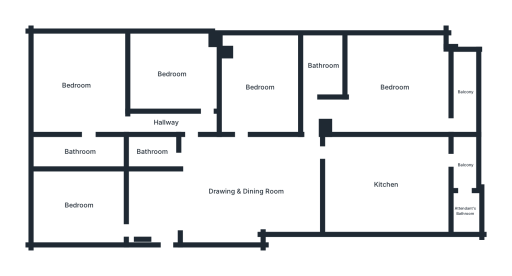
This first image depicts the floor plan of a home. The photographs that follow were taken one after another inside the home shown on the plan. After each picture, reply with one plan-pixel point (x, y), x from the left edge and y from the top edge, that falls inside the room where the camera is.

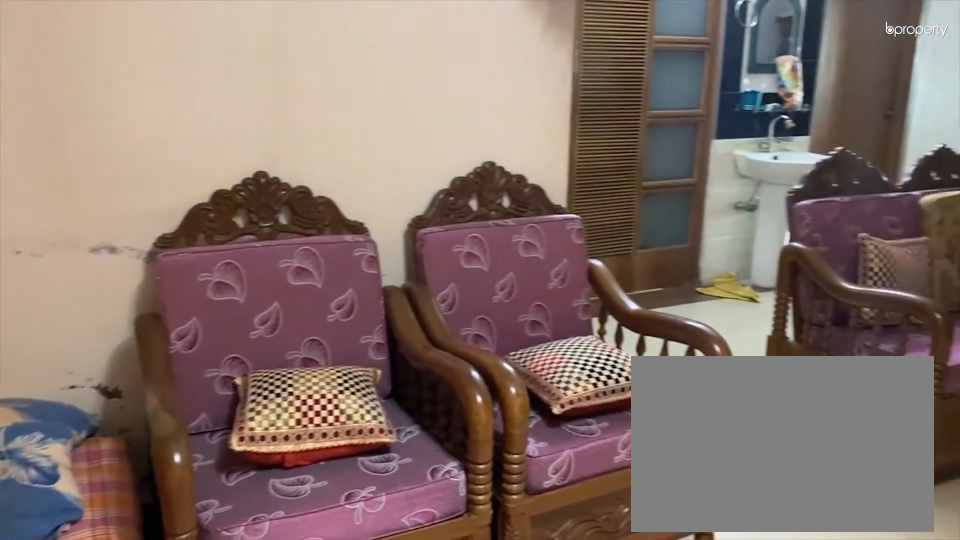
(243, 199)
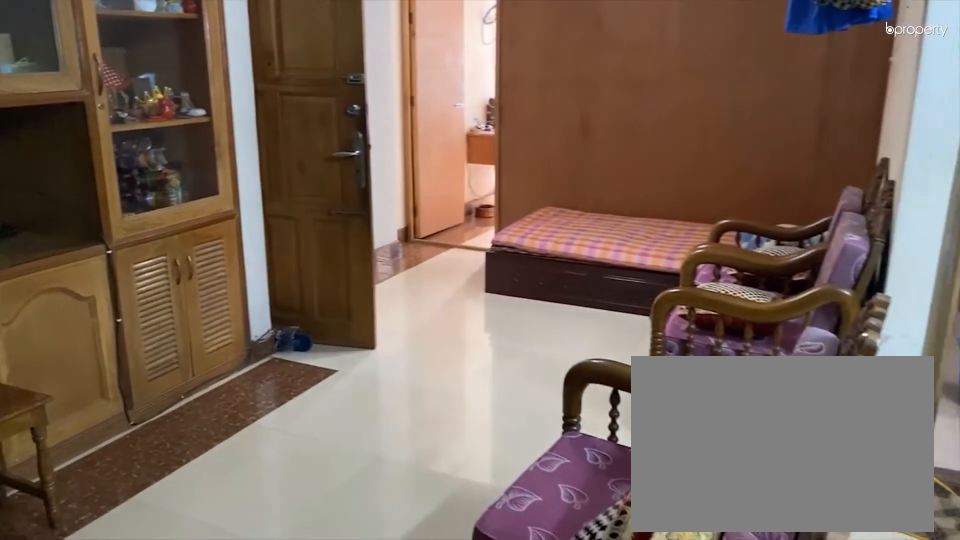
(243, 199)
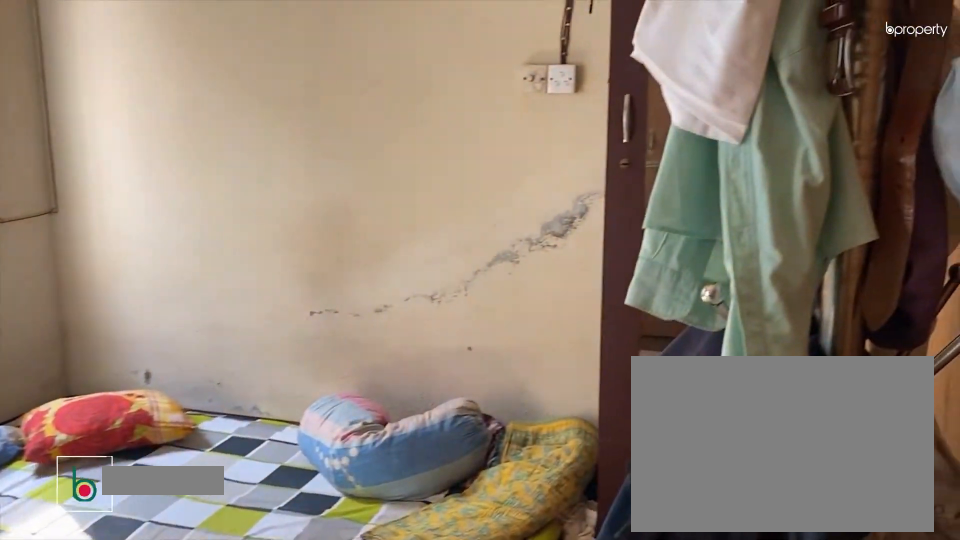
(77, 204)
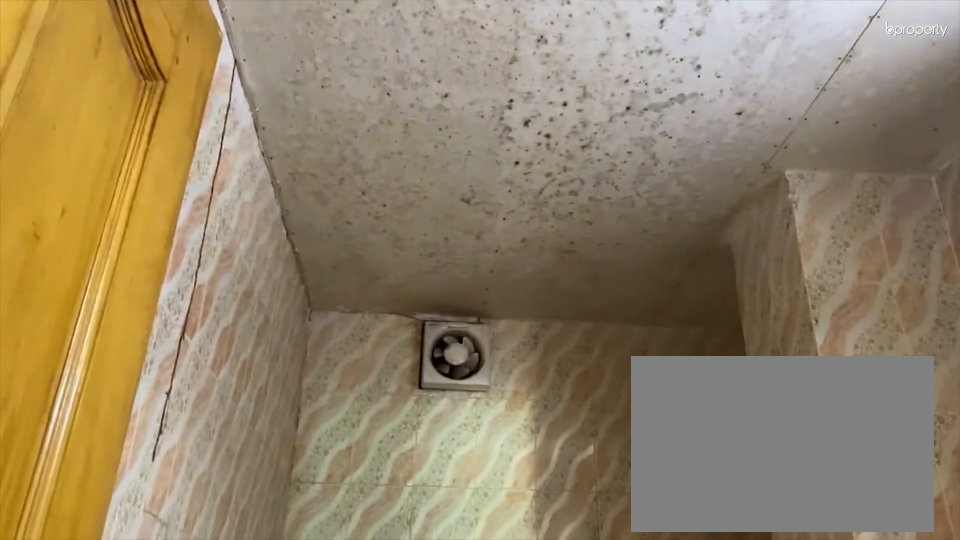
(153, 150)
